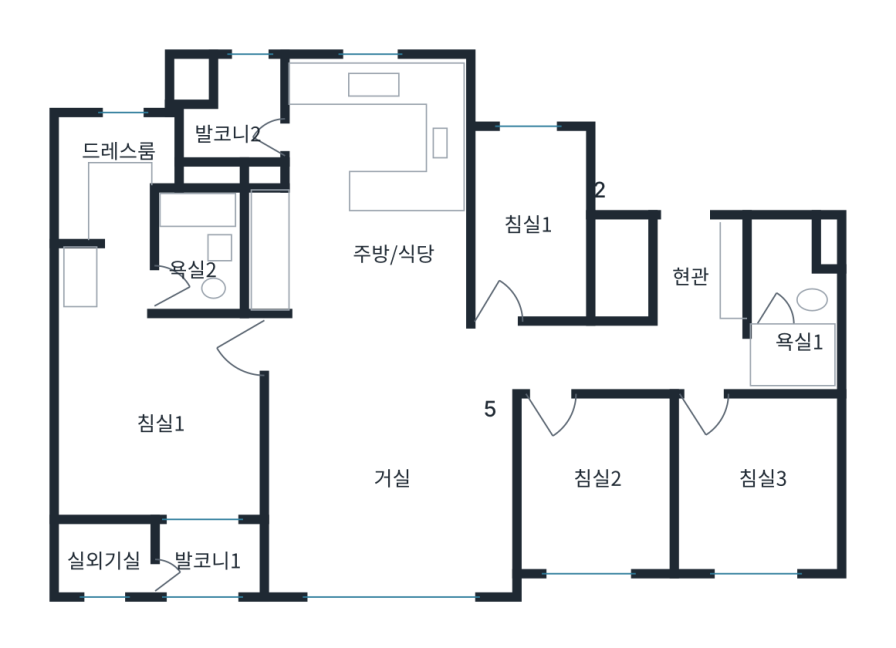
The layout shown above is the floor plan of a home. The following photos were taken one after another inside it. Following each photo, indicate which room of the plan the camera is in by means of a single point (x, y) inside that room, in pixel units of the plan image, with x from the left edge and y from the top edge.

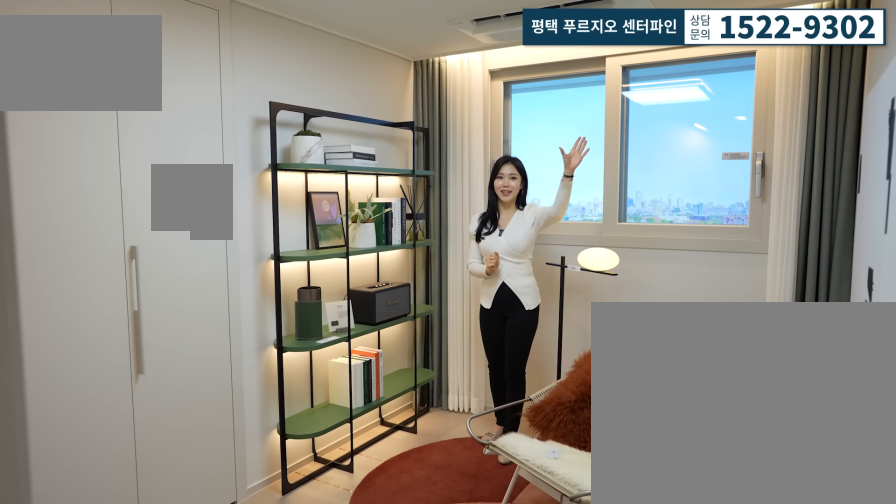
(600, 505)
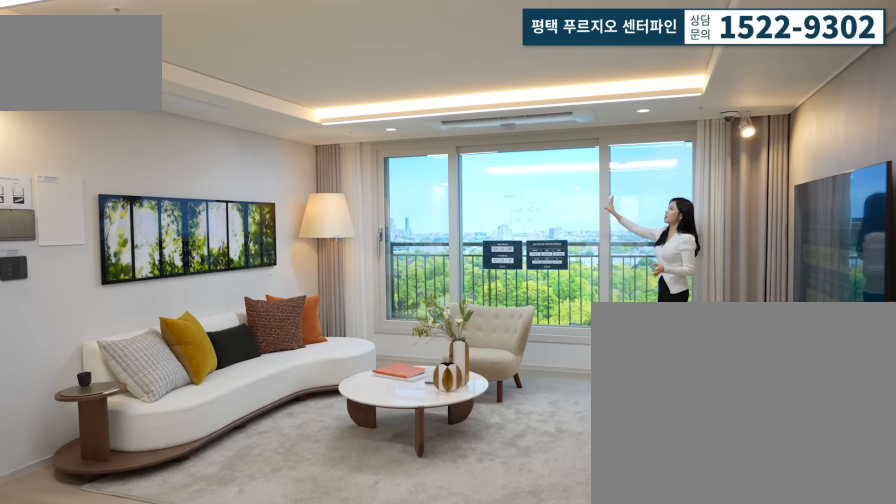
(384, 499)
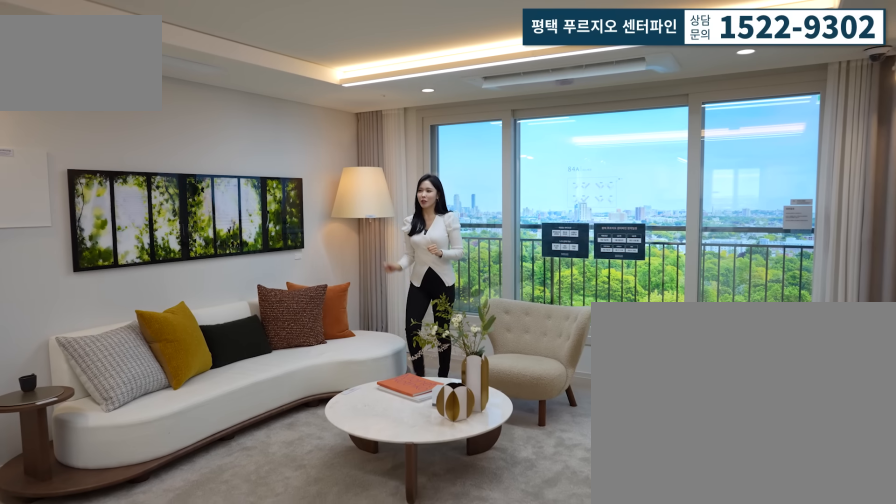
(384, 499)
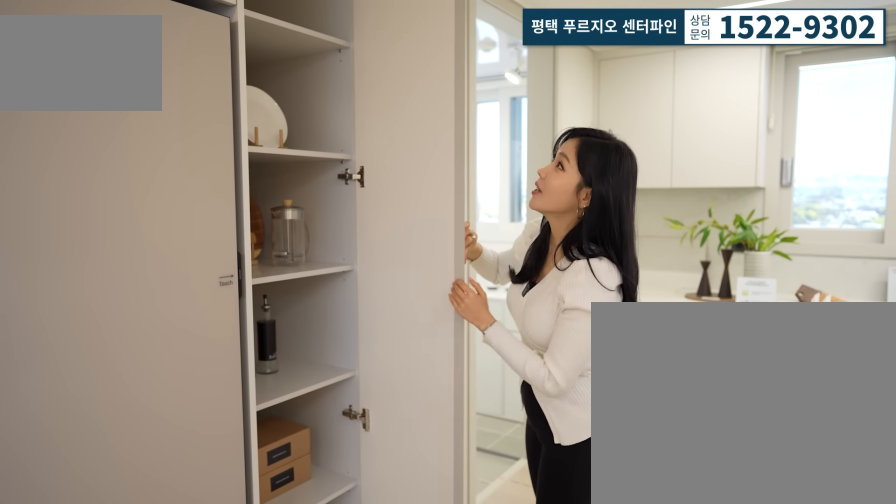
(384, 217)
